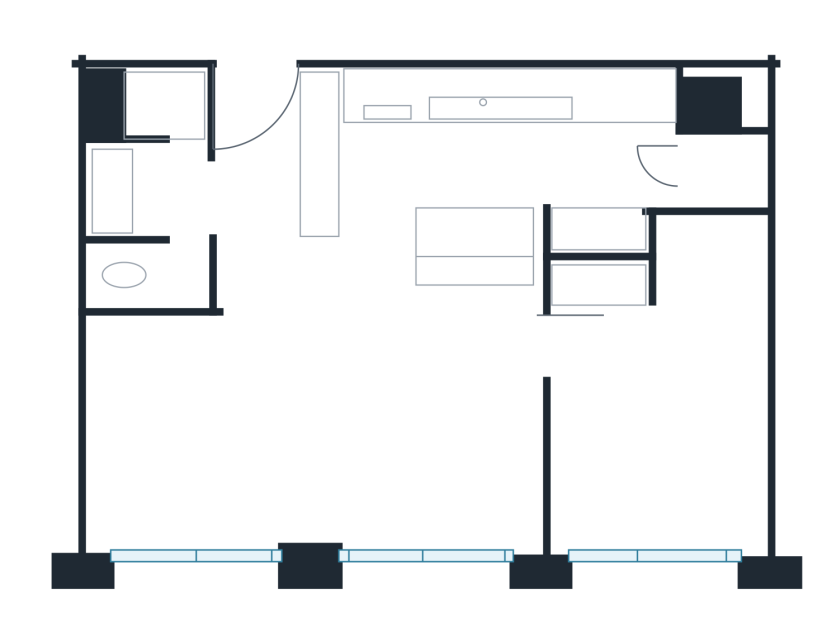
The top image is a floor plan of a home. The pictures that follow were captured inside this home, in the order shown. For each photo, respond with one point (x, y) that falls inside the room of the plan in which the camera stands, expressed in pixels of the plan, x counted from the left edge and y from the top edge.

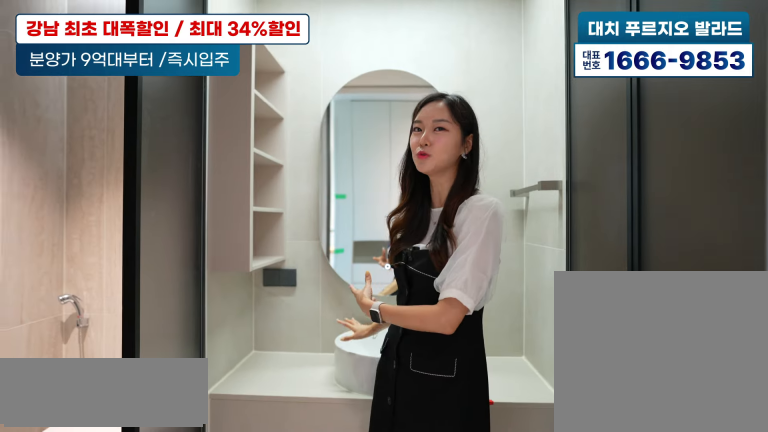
(165, 174)
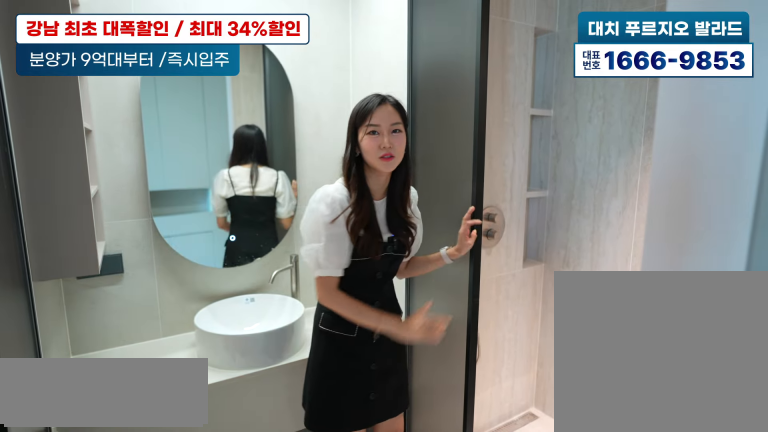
(166, 175)
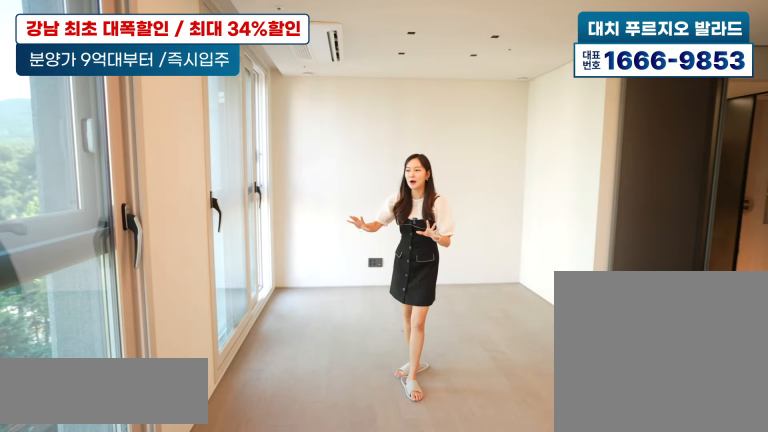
(281, 400)
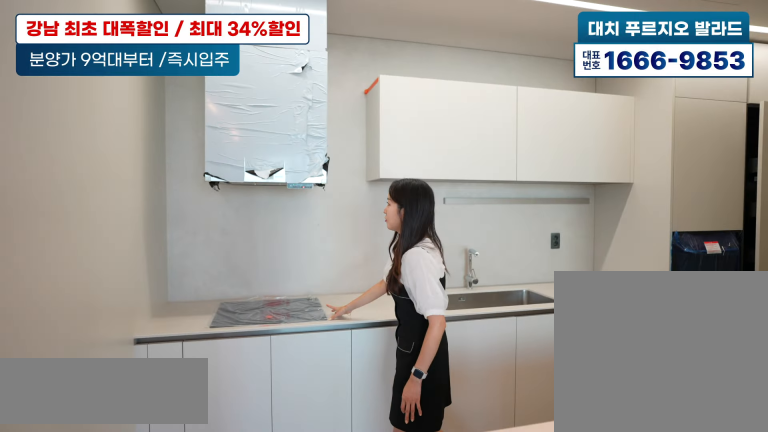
(529, 152)
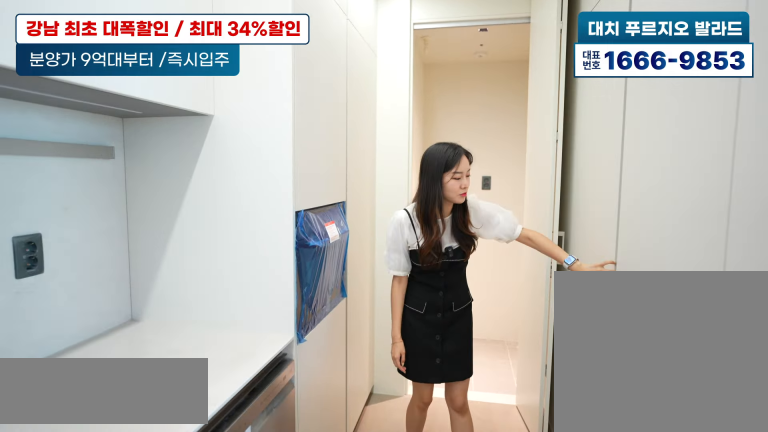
(528, 152)
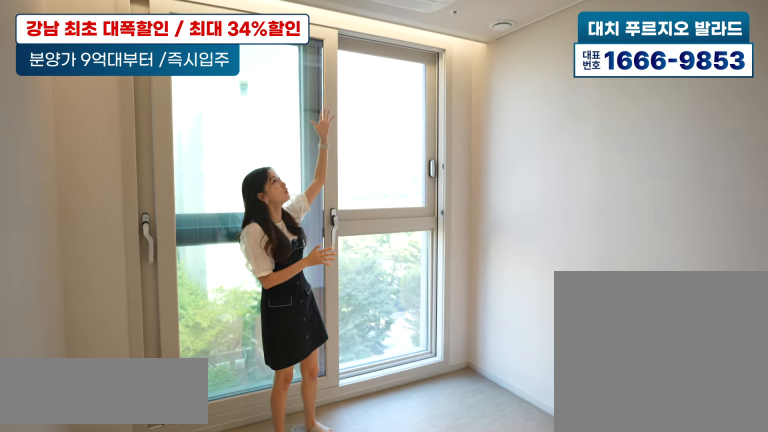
(650, 419)
